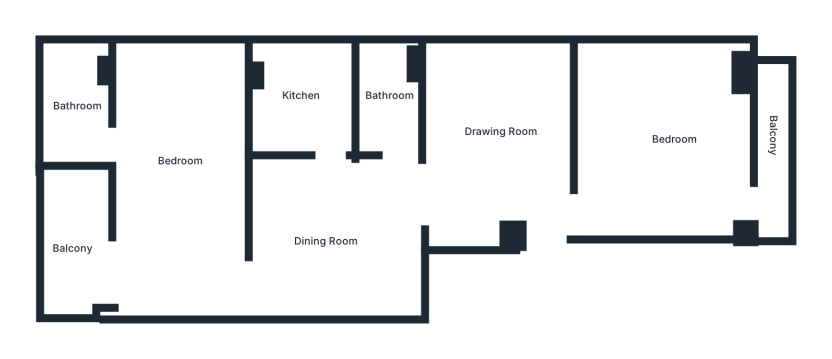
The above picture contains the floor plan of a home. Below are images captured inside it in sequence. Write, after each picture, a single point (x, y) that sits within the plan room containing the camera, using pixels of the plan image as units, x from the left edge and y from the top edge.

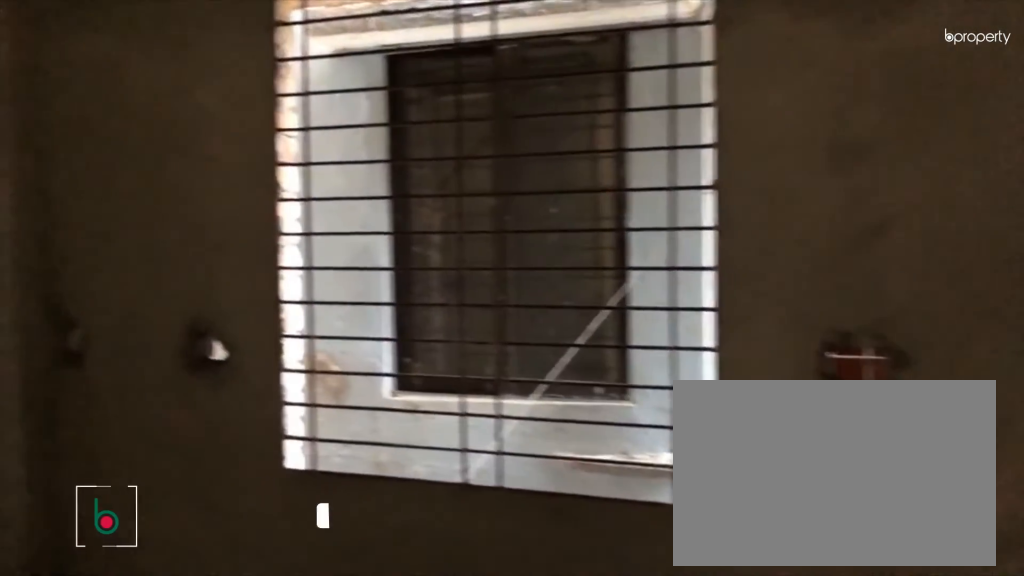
(491, 144)
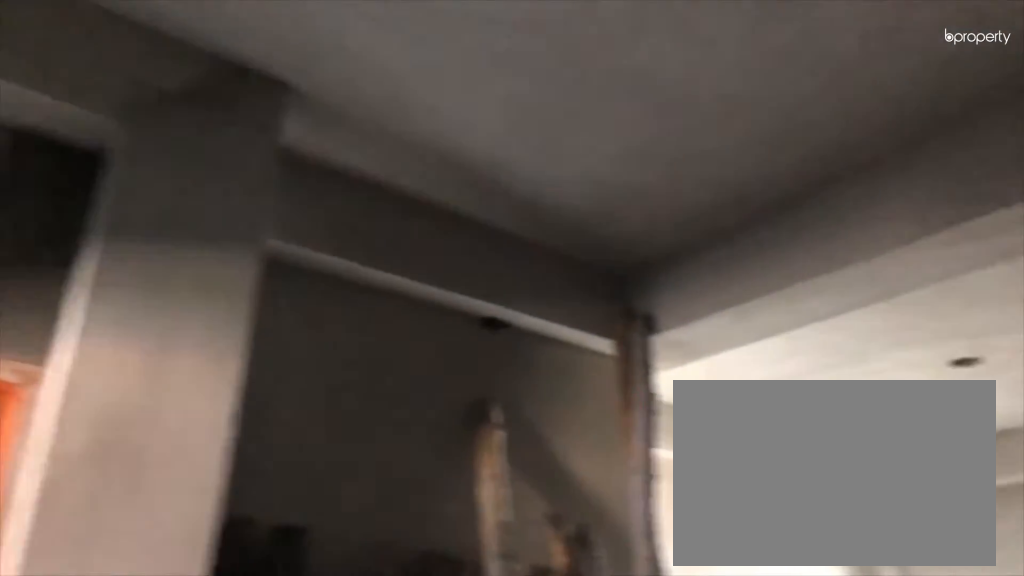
(491, 144)
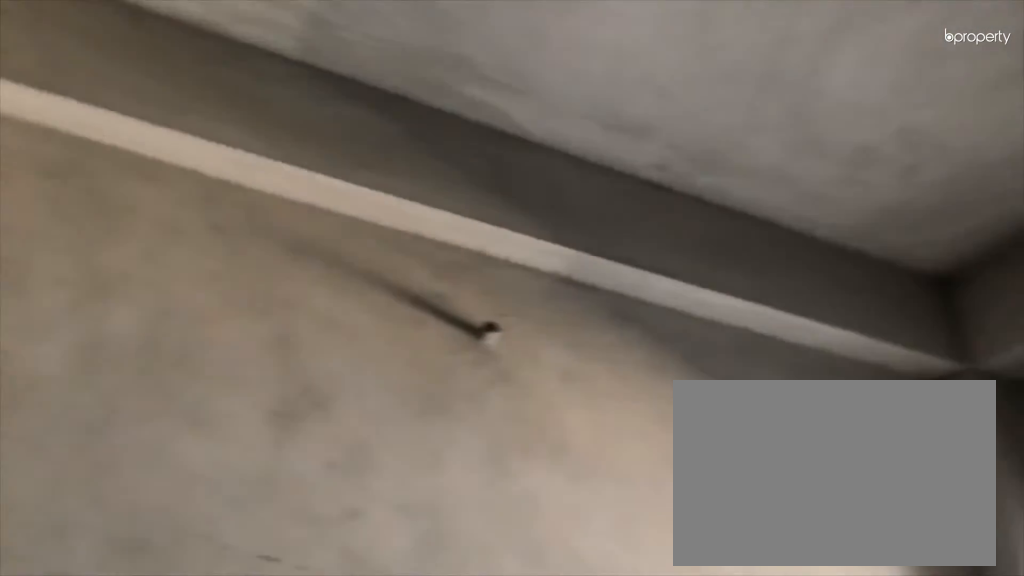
(330, 242)
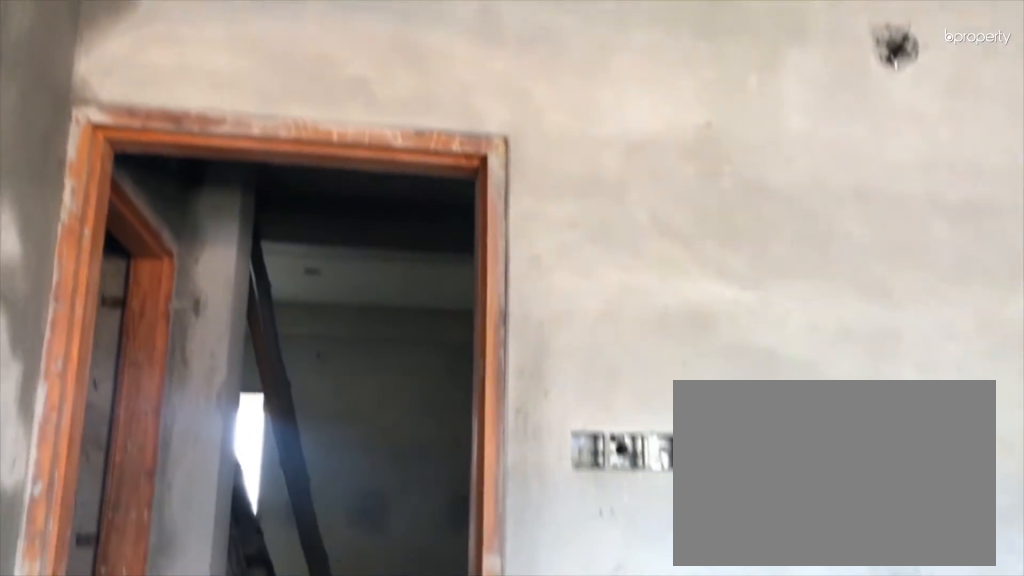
(660, 143)
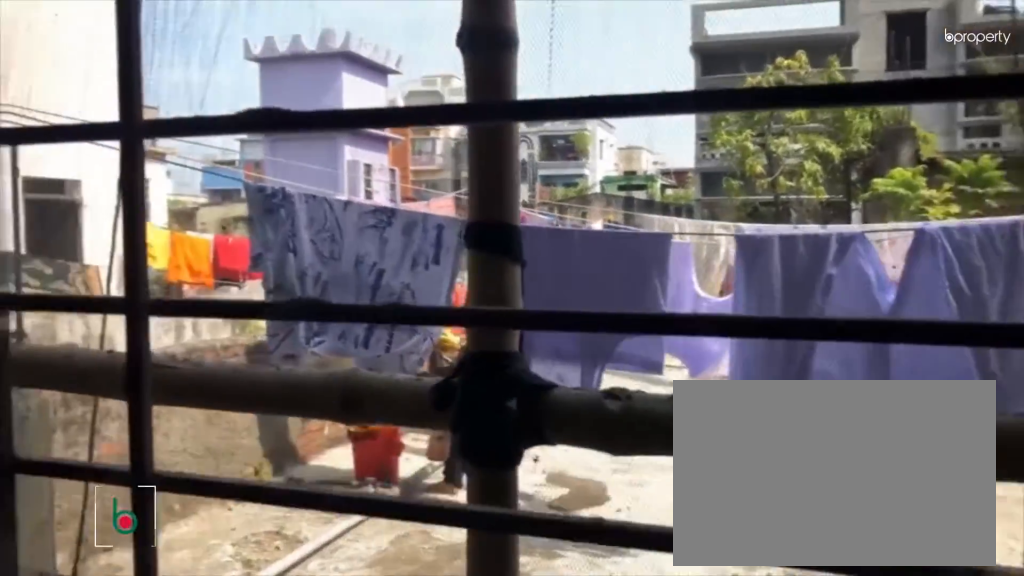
(773, 182)
